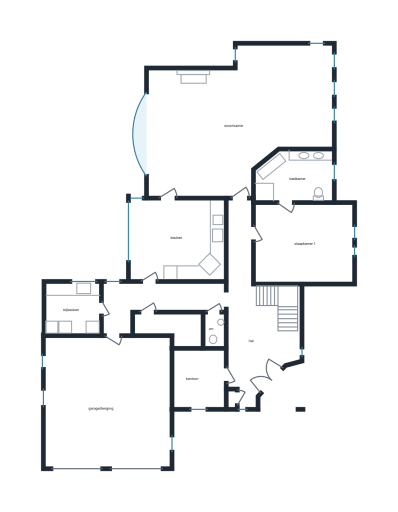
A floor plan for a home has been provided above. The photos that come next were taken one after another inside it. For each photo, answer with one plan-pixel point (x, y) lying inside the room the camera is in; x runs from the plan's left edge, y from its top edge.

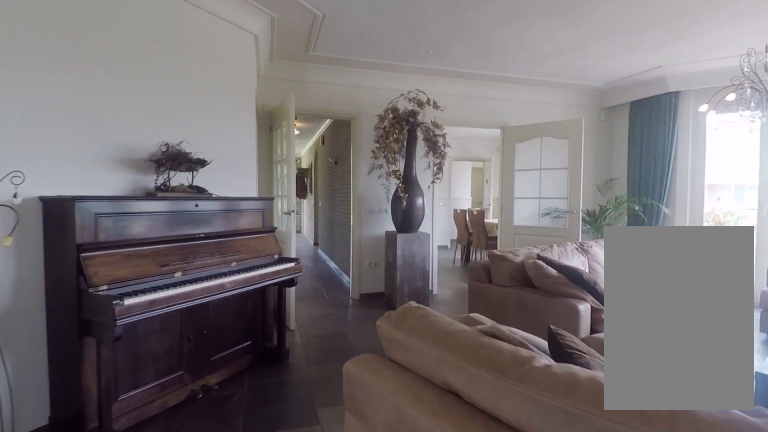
(232, 119)
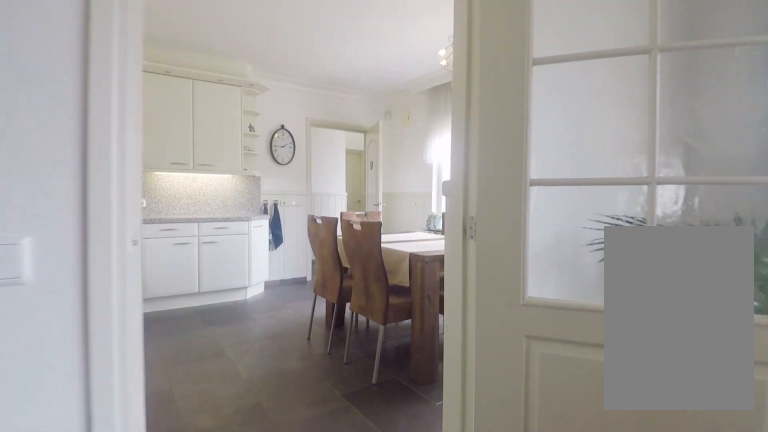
(232, 119)
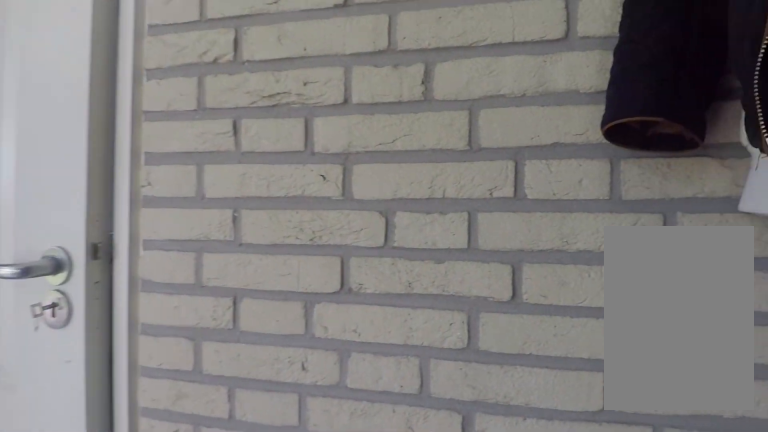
(251, 316)
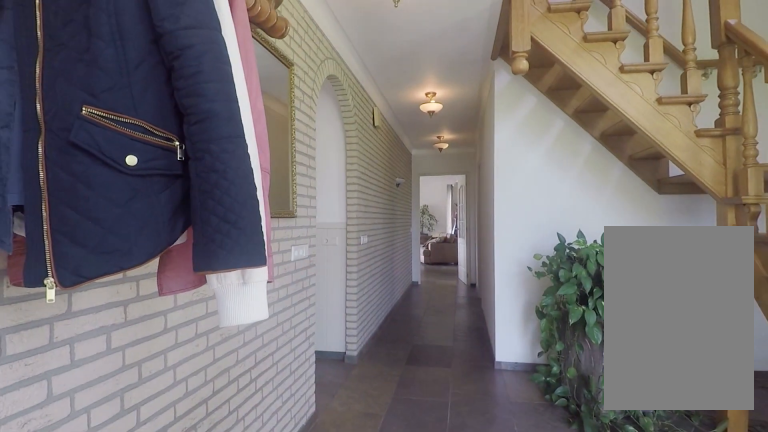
(251, 316)
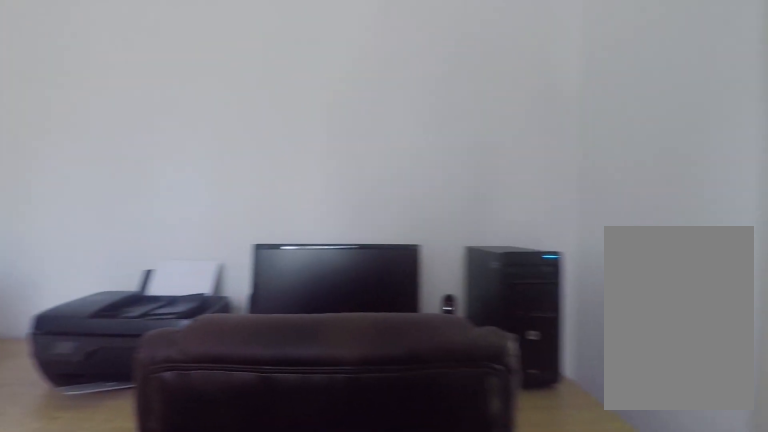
(198, 378)
